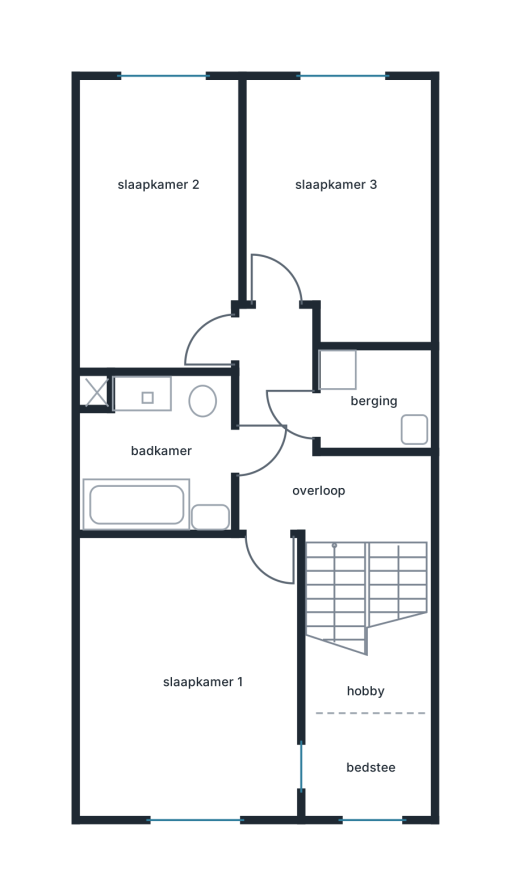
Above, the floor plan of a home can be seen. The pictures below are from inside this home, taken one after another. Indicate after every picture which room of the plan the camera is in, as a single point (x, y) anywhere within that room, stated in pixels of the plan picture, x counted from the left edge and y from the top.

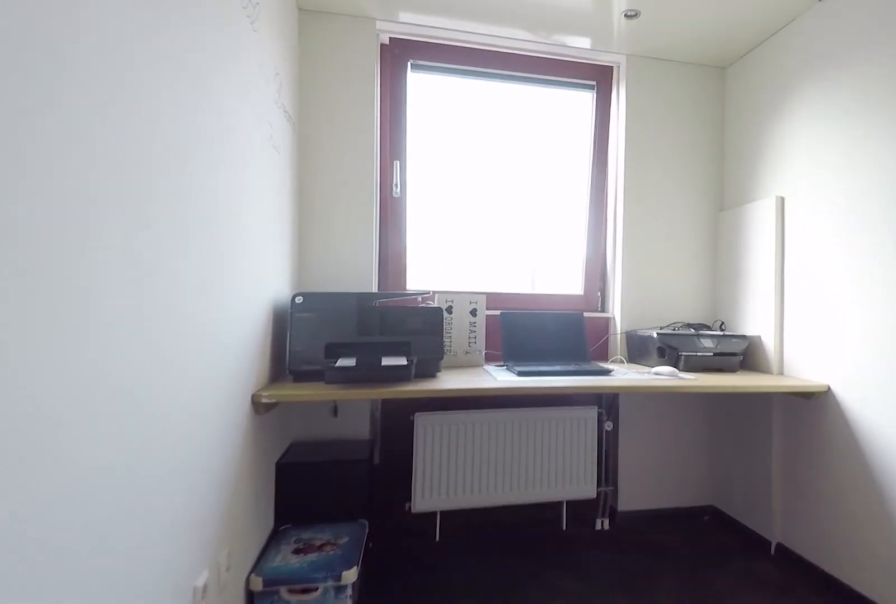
(370, 723)
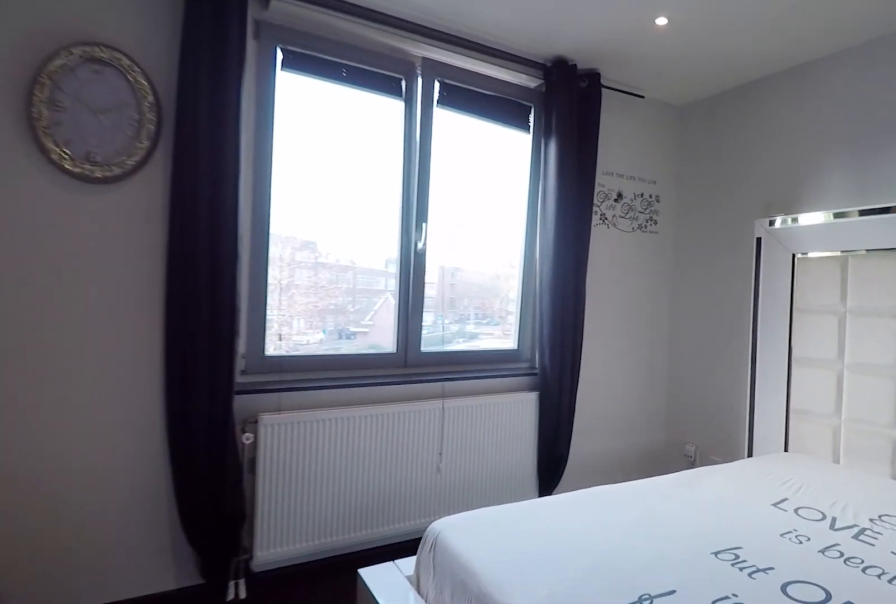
(192, 675)
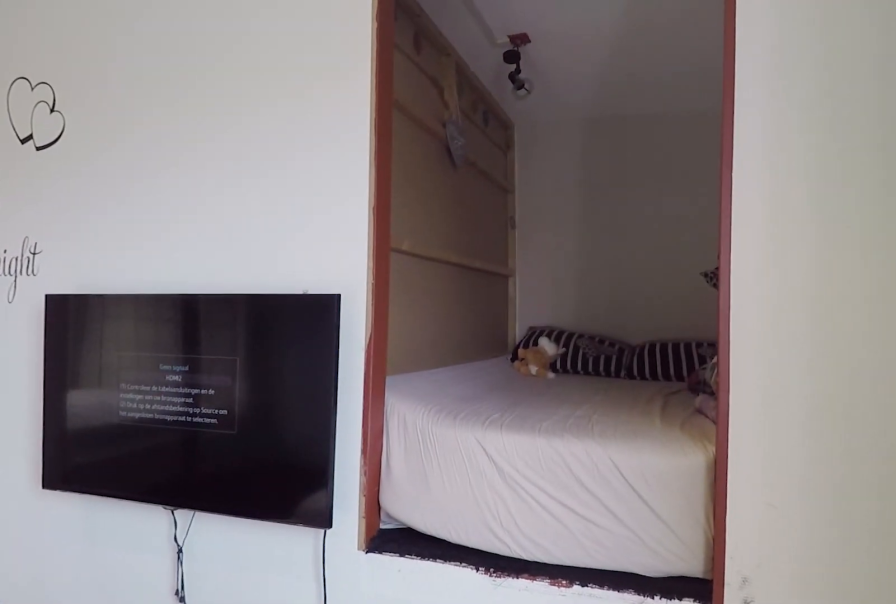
(192, 675)
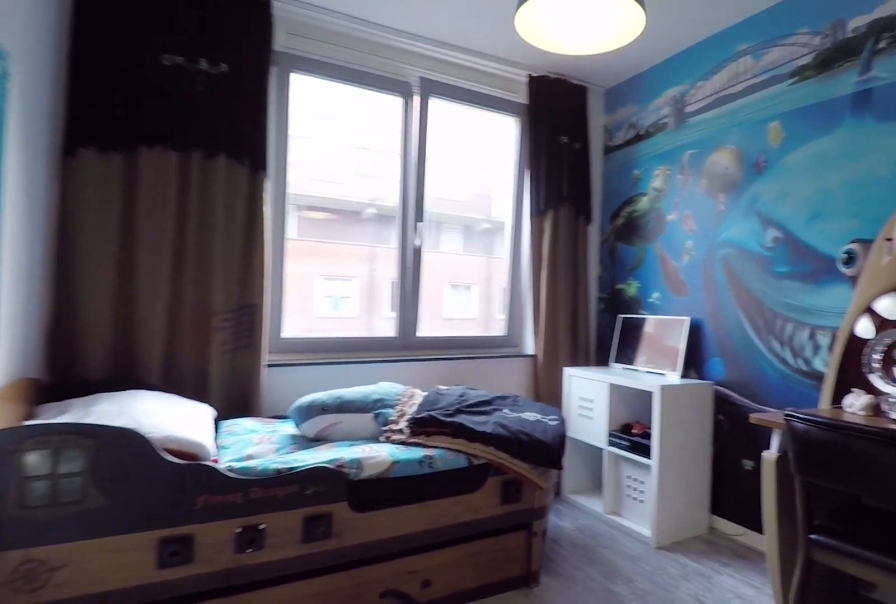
(340, 206)
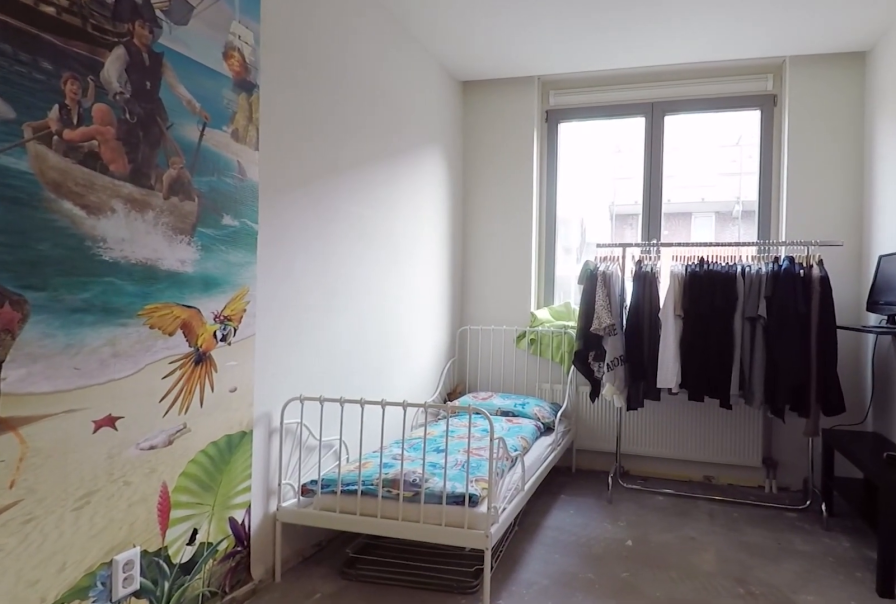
(160, 225)
